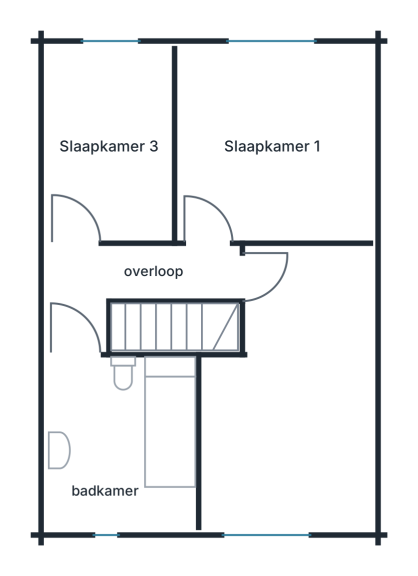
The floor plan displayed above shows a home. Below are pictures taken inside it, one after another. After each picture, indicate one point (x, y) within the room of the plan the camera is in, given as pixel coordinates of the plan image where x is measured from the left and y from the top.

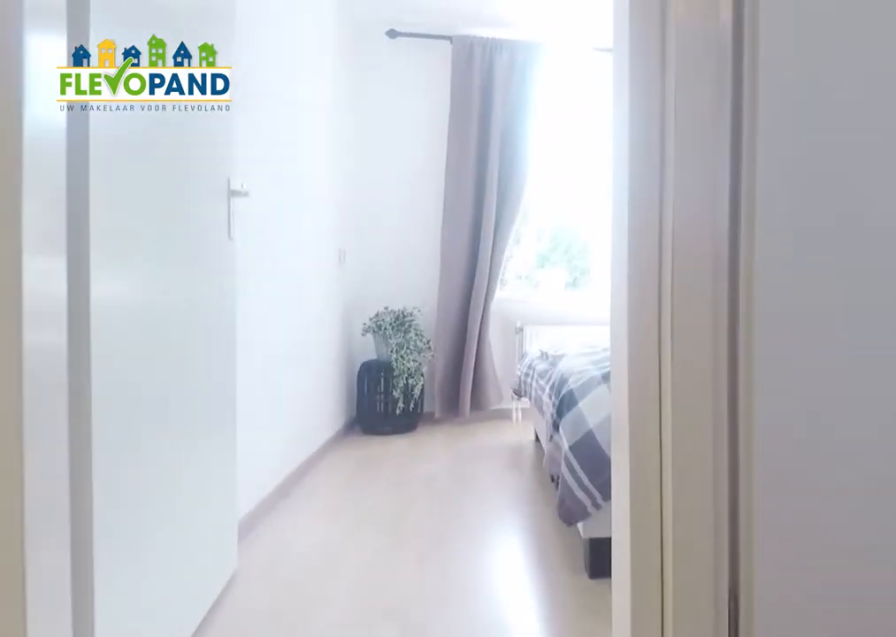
(127, 287)
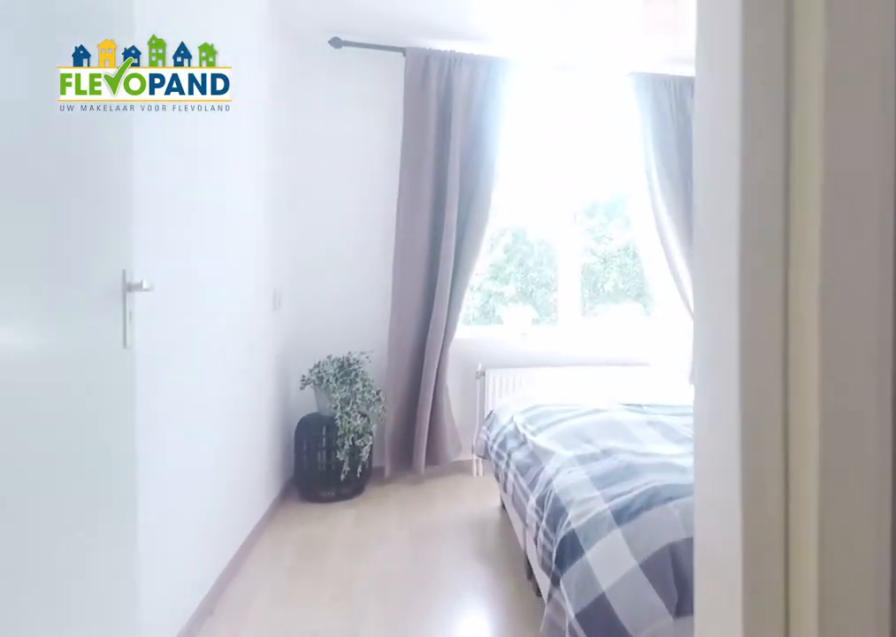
(127, 287)
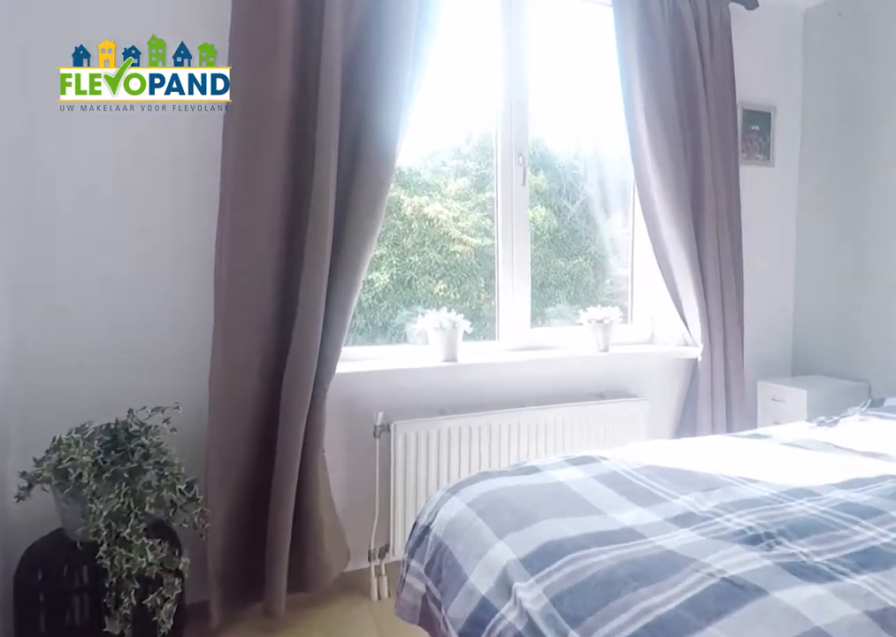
(274, 143)
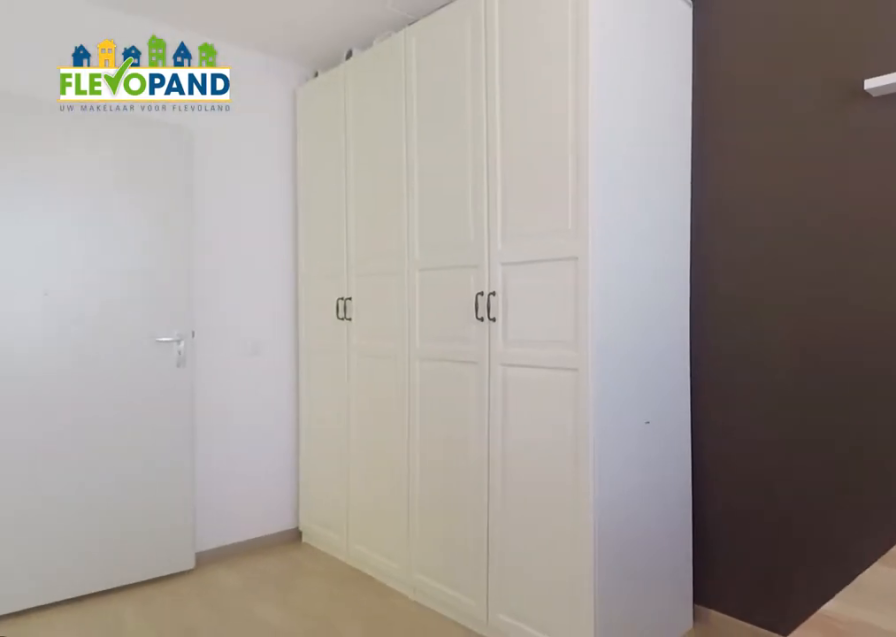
(292, 398)
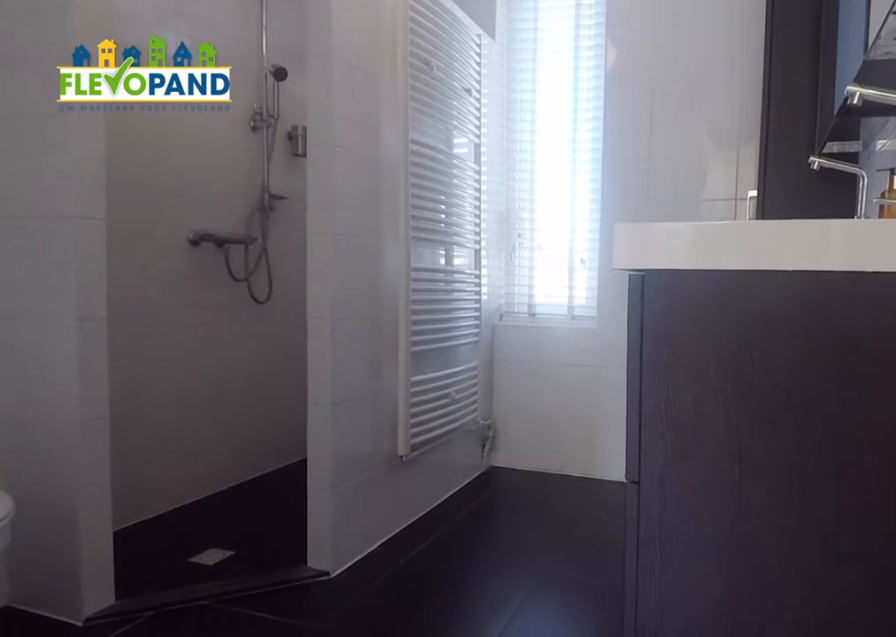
(165, 417)
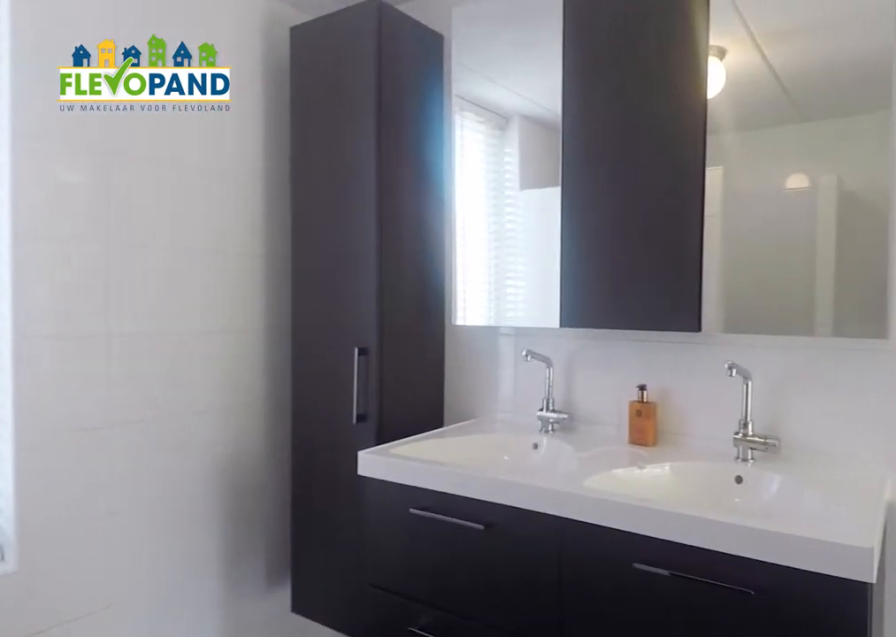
(165, 417)
